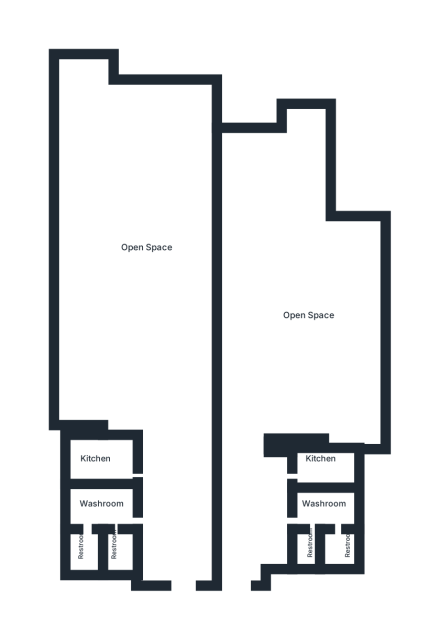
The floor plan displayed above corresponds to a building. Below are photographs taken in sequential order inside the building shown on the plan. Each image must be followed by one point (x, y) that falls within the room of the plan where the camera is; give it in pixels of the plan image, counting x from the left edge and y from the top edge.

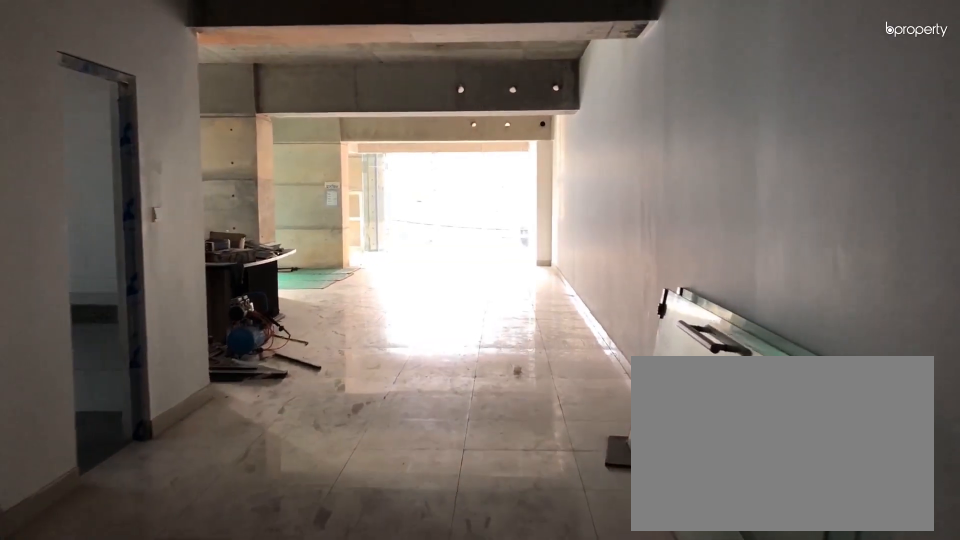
(182, 536)
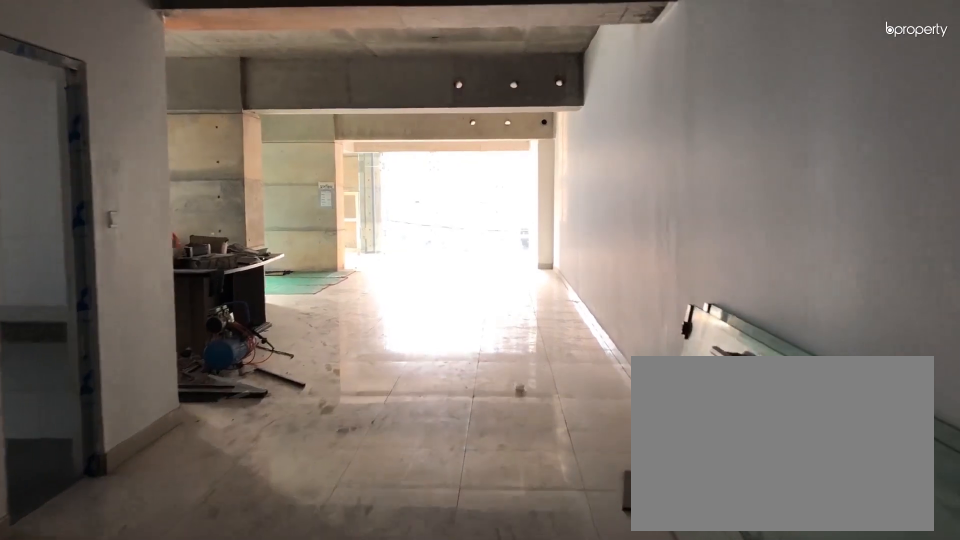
(182, 536)
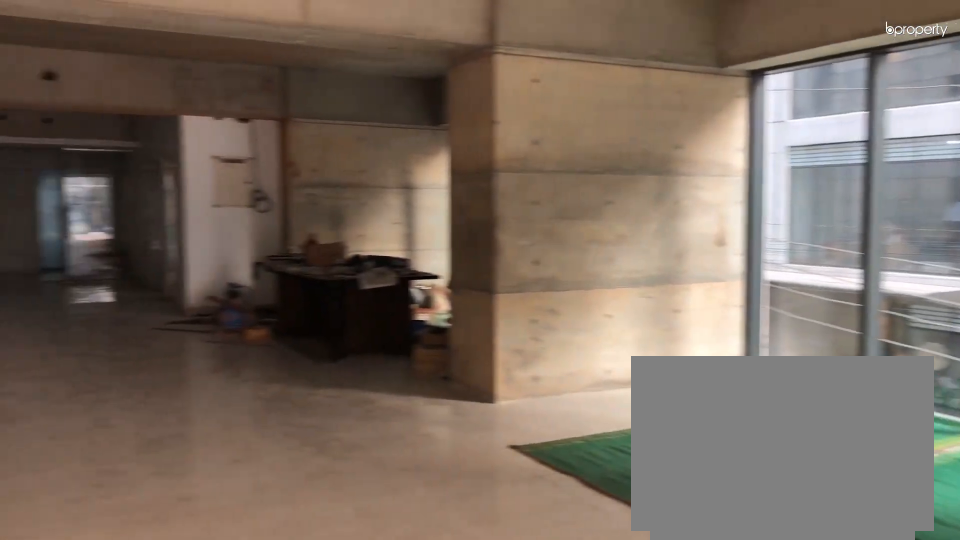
(145, 223)
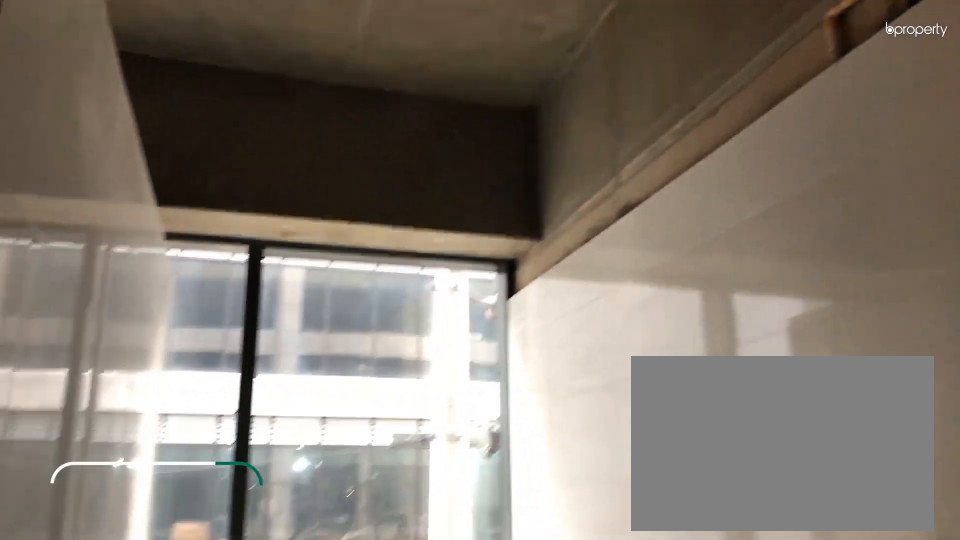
(103, 455)
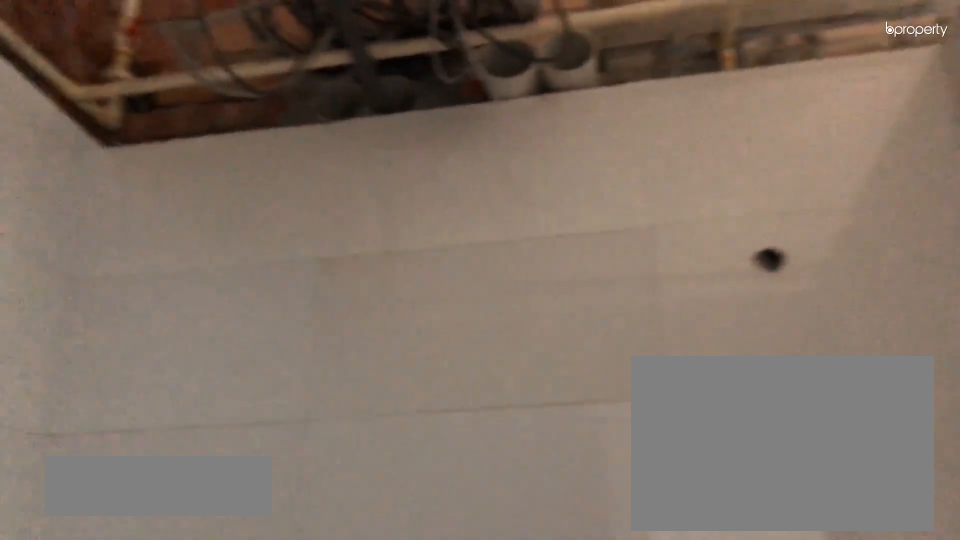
(117, 543)
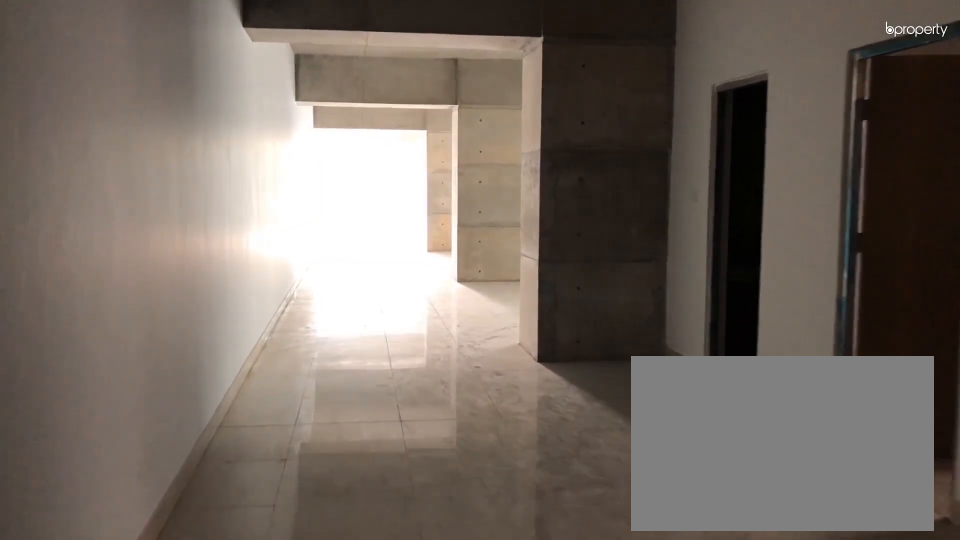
(246, 544)
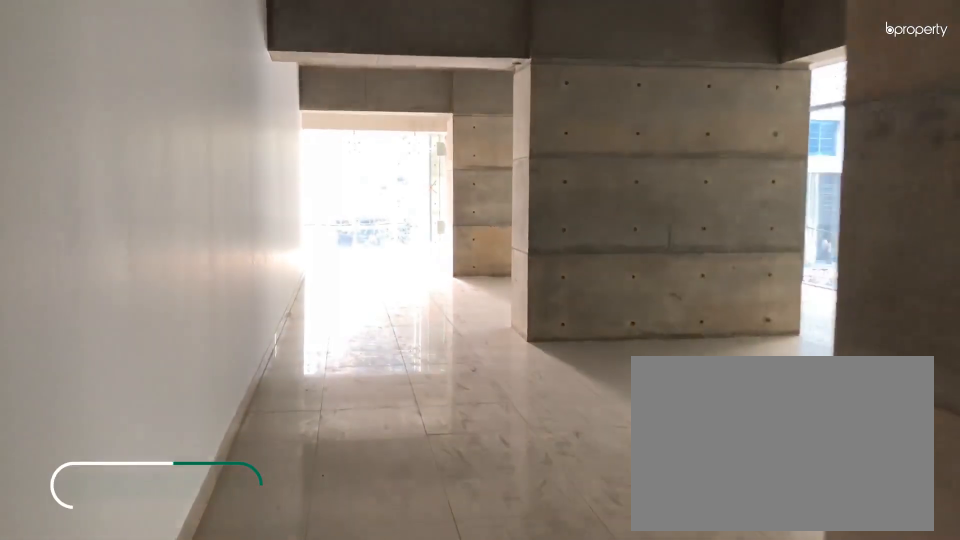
(255, 360)
